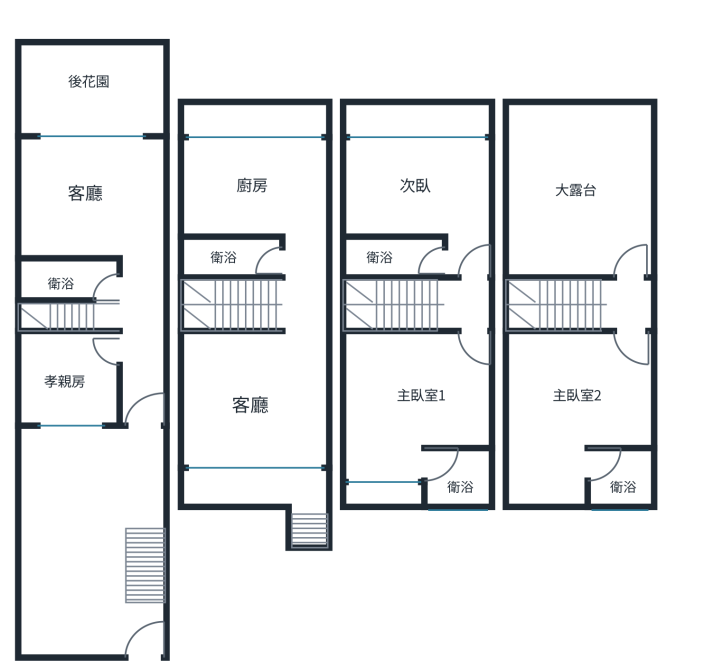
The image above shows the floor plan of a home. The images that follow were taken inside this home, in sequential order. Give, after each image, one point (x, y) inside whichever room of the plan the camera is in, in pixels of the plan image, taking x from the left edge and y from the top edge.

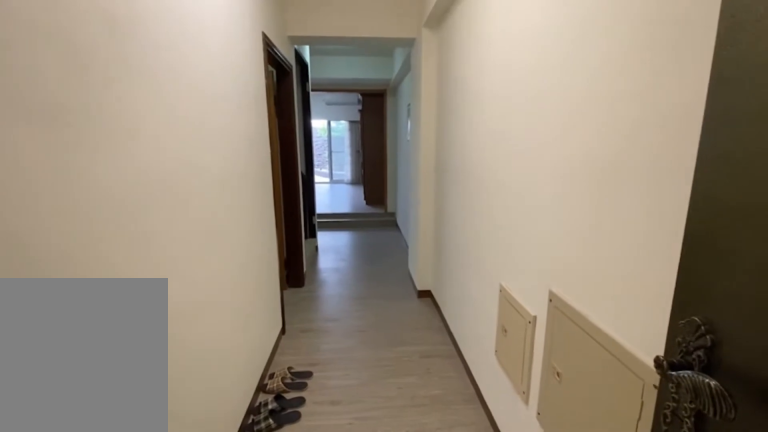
(142, 327)
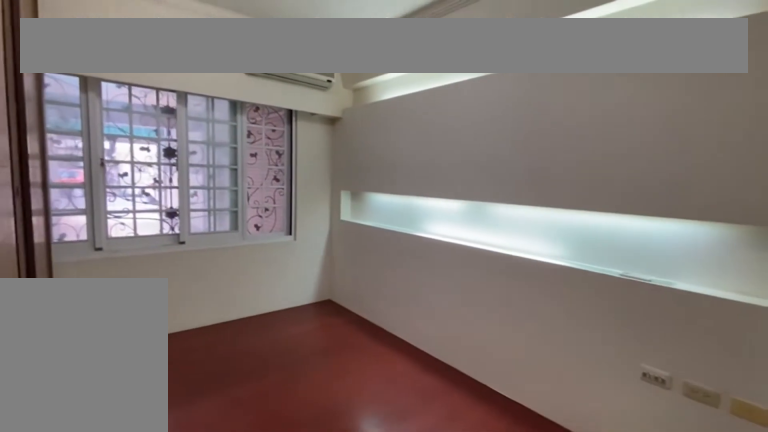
(74, 380)
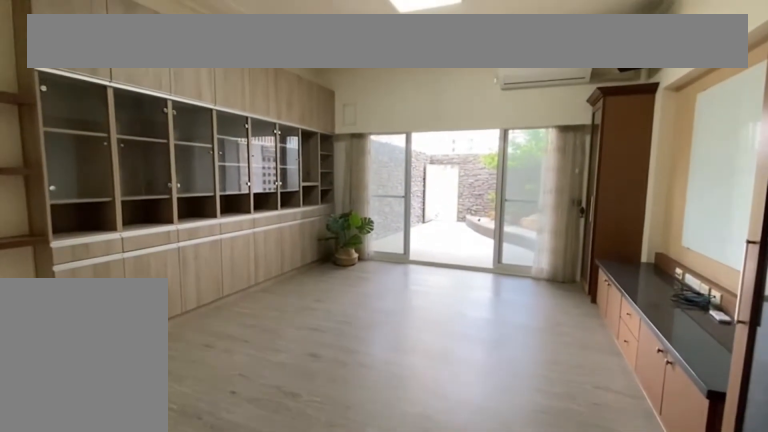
(86, 198)
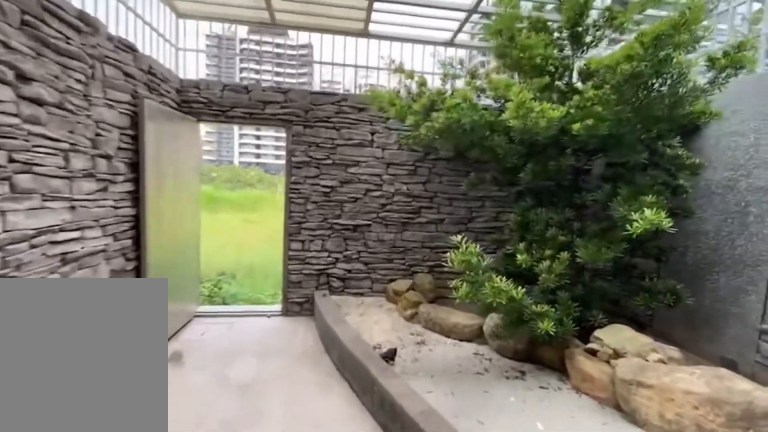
(75, 107)
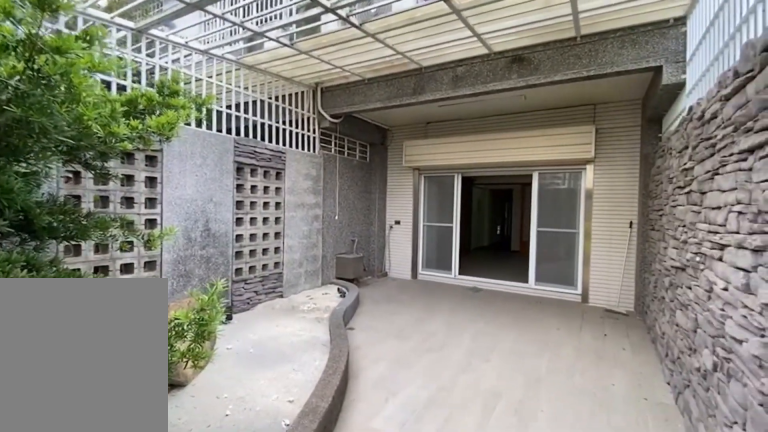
(75, 107)
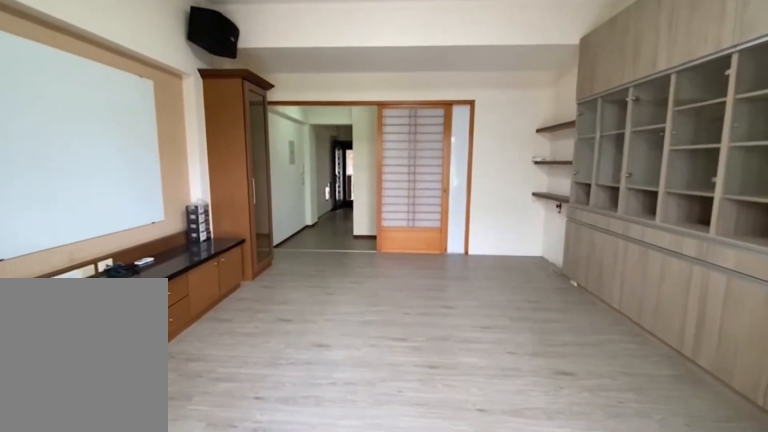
(74, 213)
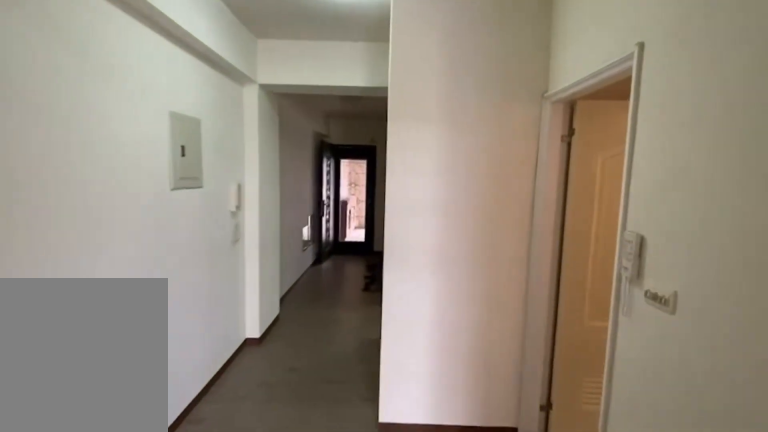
(74, 214)
